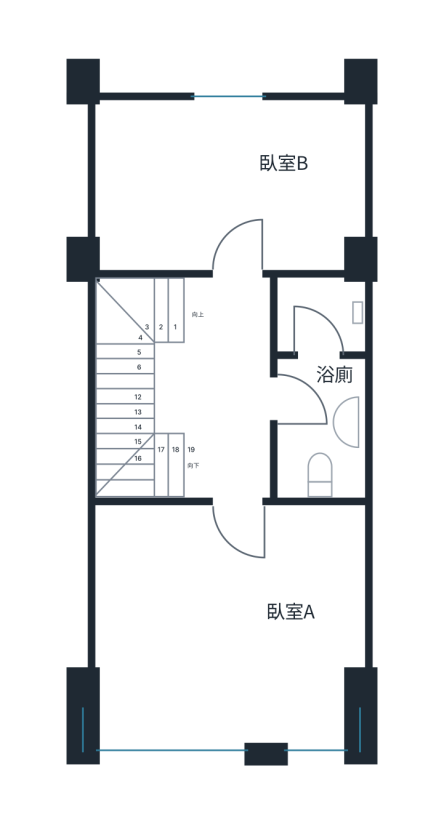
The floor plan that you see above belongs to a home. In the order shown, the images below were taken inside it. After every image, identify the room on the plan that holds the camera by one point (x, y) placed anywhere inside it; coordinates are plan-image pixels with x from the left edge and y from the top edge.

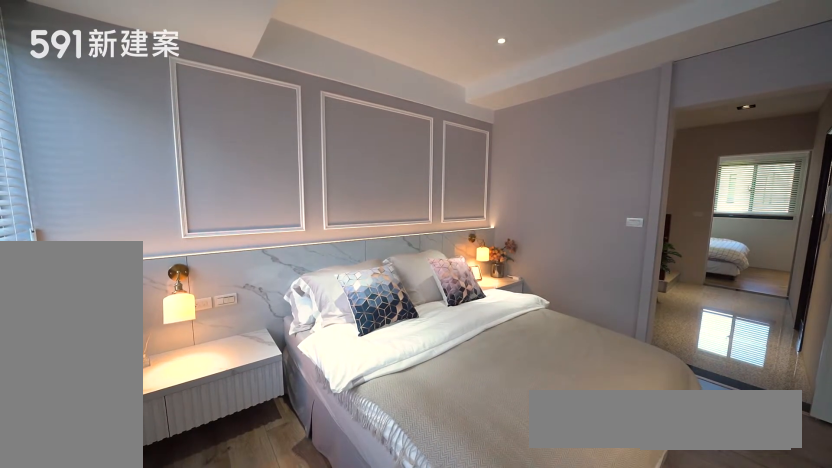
(230, 627)
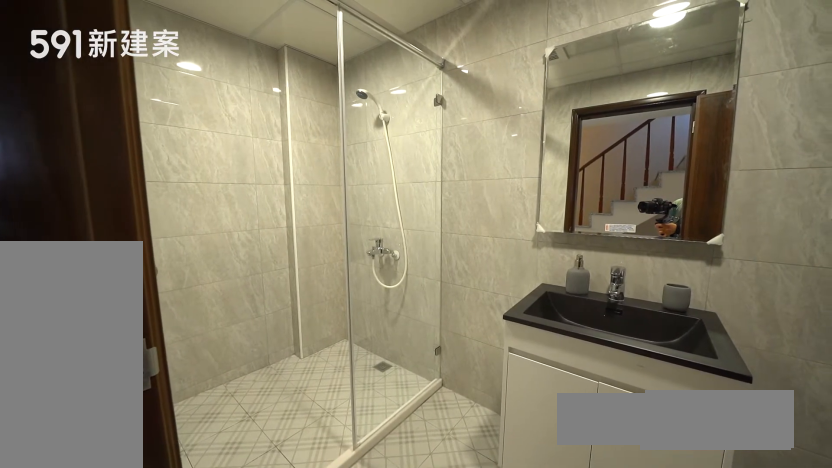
(318, 387)
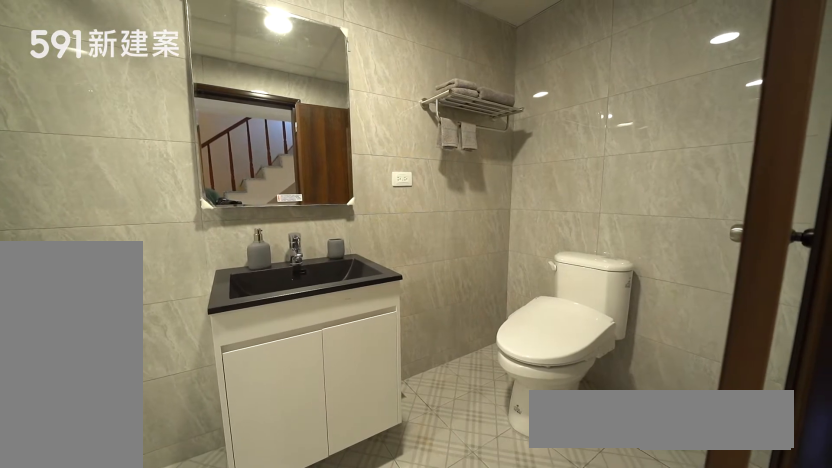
(318, 387)
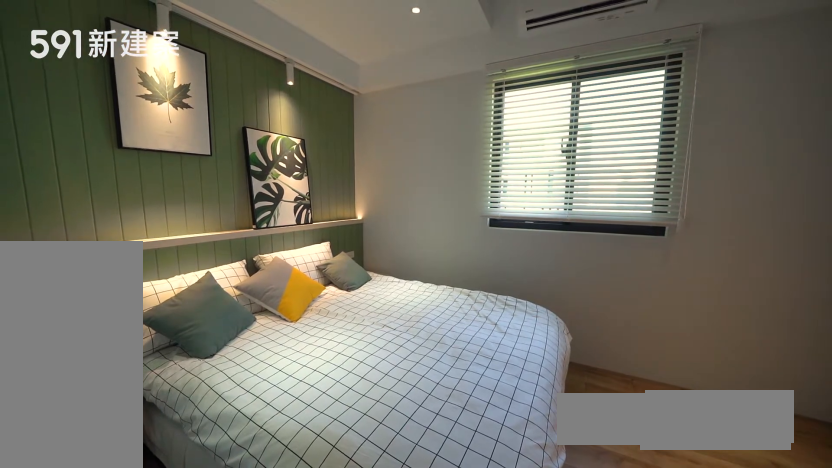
(229, 184)
